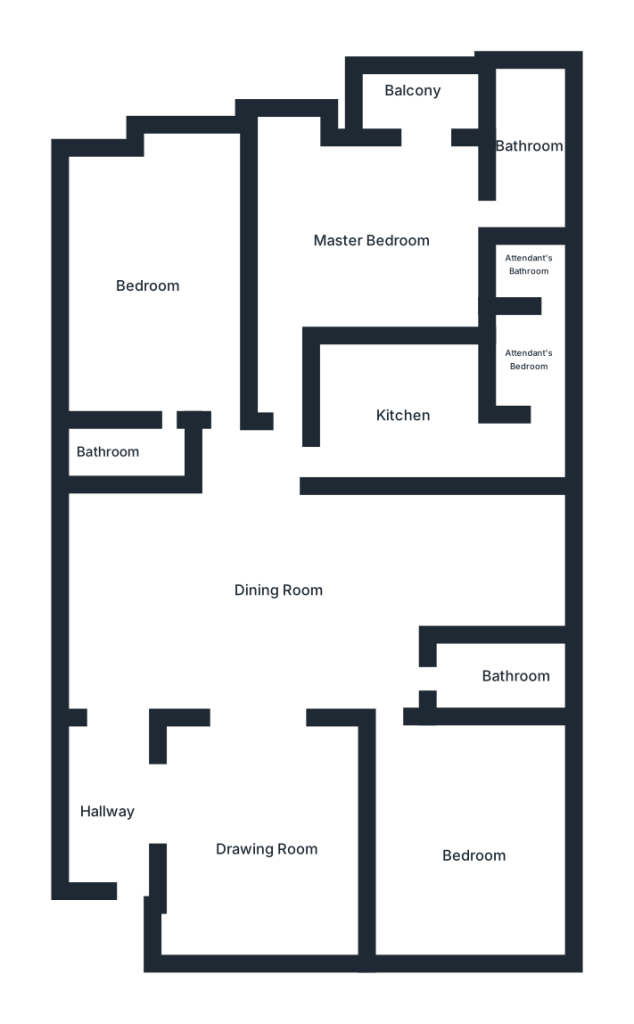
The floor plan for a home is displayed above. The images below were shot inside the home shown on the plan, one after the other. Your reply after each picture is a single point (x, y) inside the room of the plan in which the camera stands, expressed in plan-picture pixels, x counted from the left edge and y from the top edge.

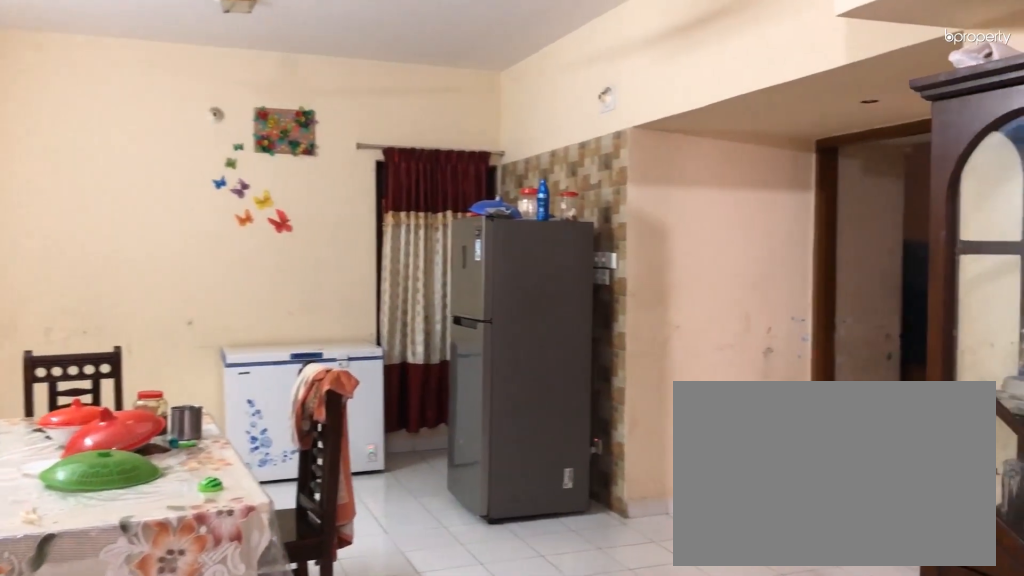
(289, 596)
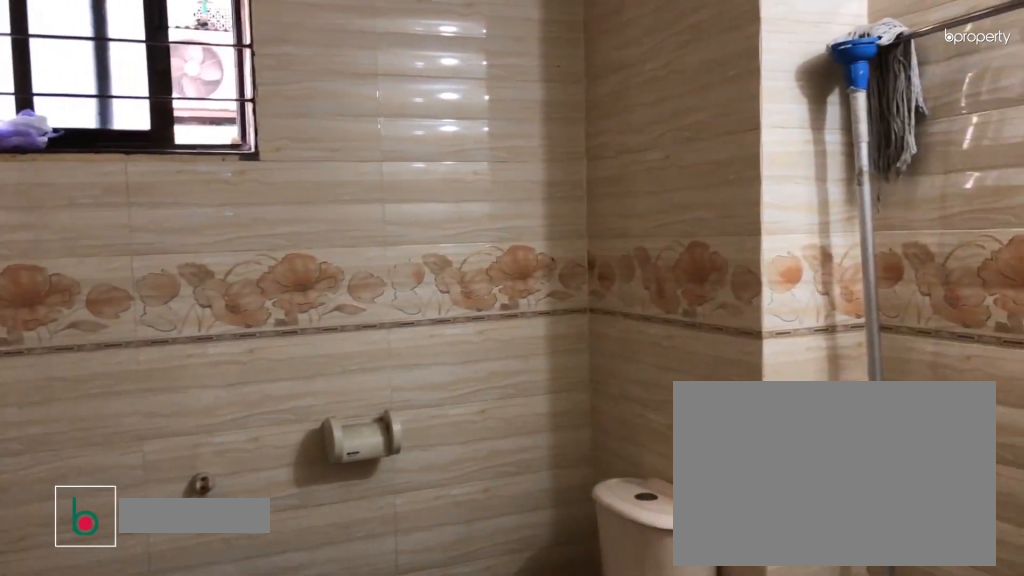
(486, 674)
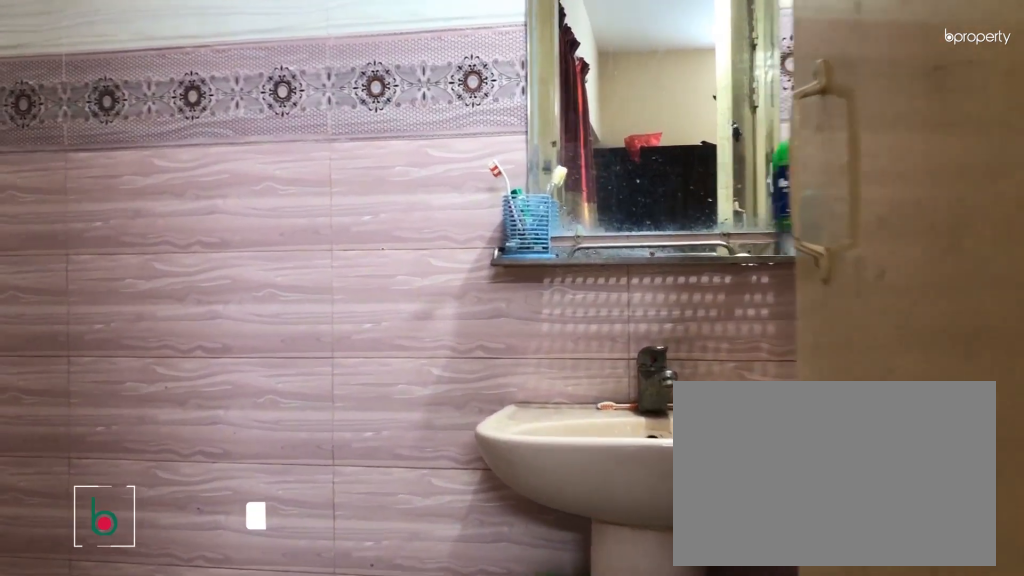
(524, 151)
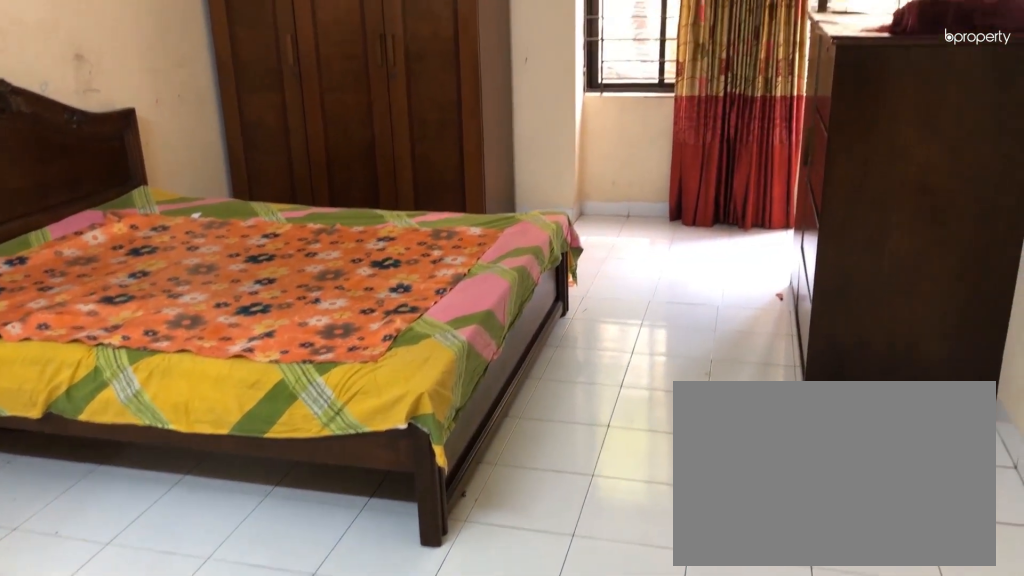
(140, 286)
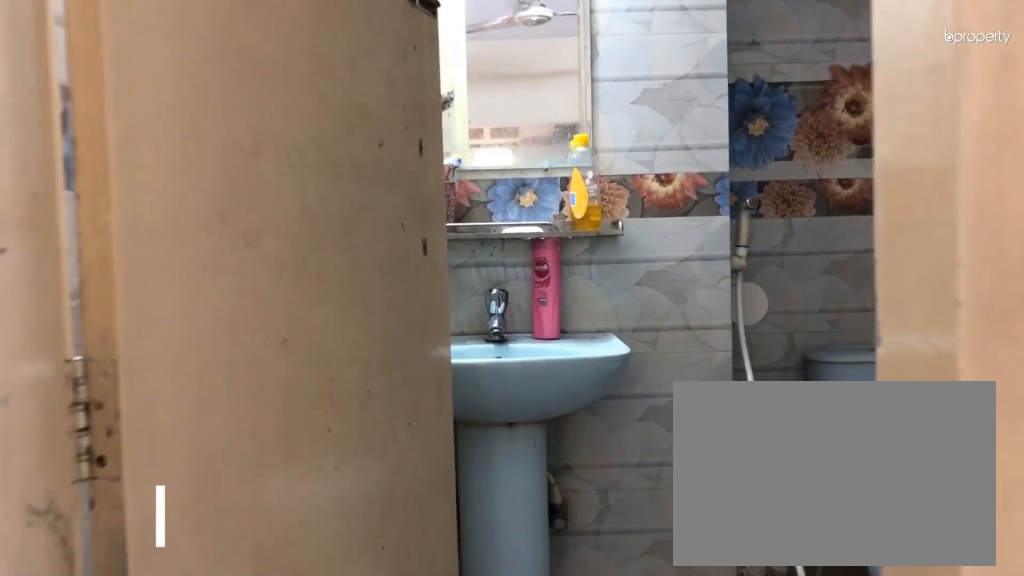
(117, 455)
